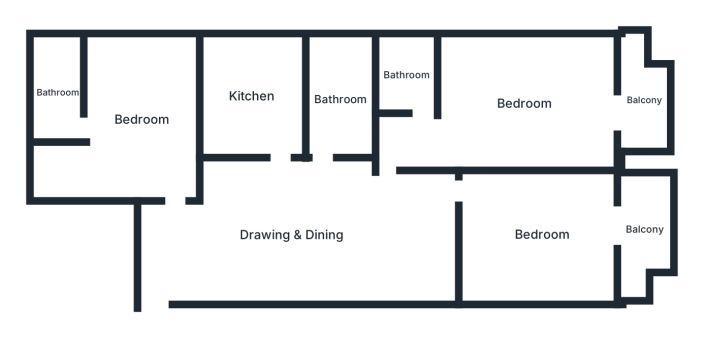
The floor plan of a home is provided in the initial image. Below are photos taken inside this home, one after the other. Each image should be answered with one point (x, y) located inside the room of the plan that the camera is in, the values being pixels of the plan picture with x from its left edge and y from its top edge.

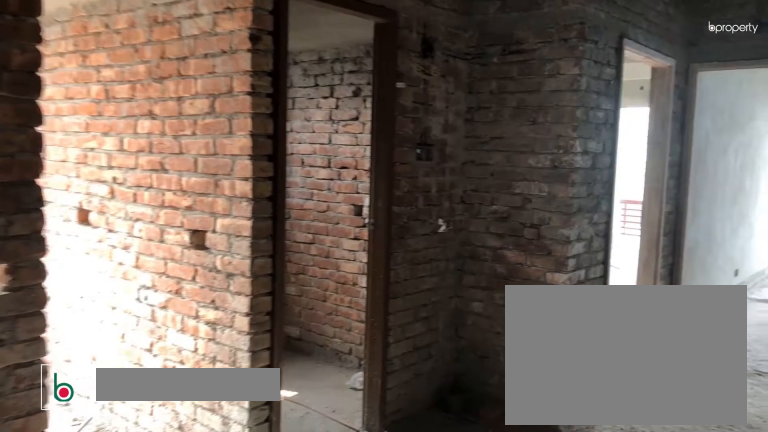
(290, 235)
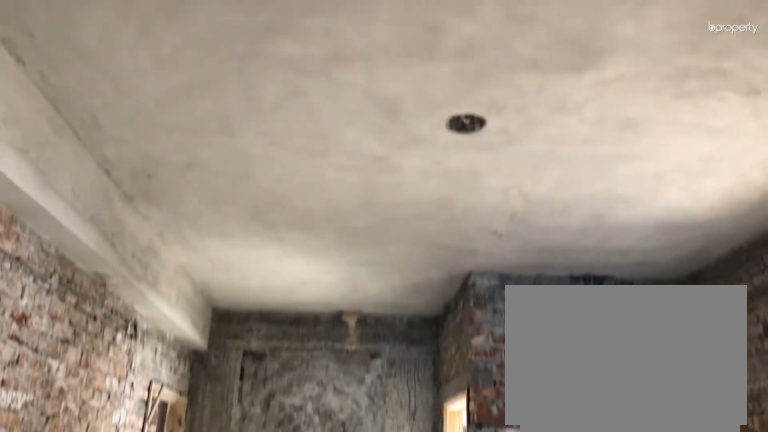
(290, 235)
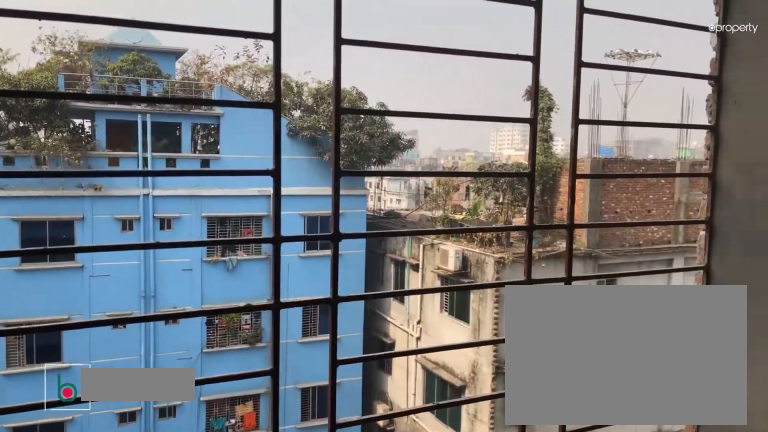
(643, 227)
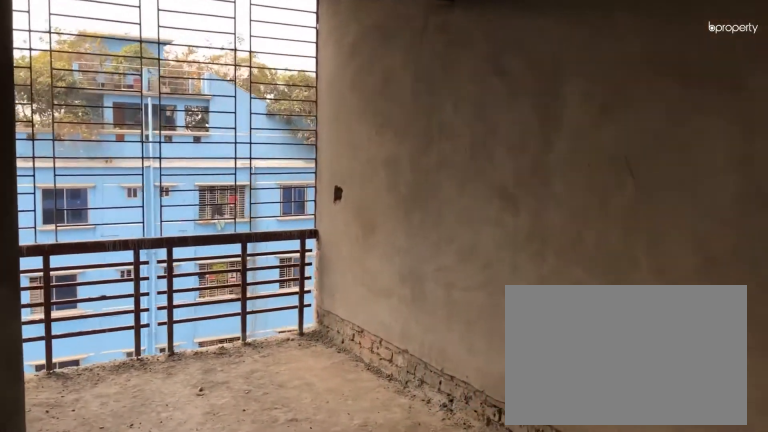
(523, 102)
